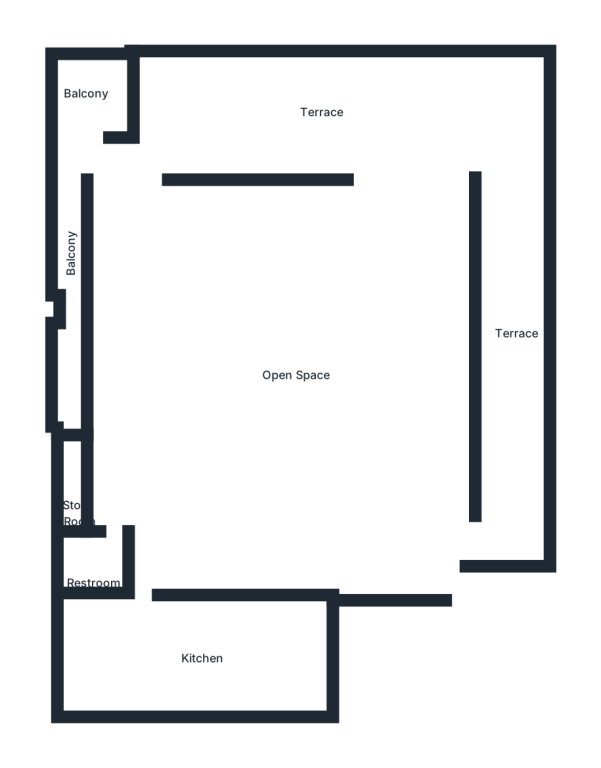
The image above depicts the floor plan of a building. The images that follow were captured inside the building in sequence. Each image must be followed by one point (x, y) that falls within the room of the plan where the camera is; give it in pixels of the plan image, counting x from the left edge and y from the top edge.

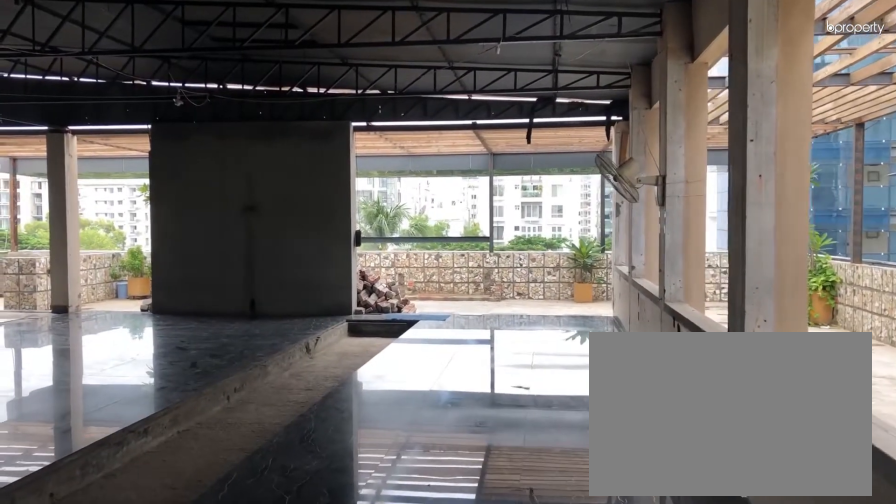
(391, 436)
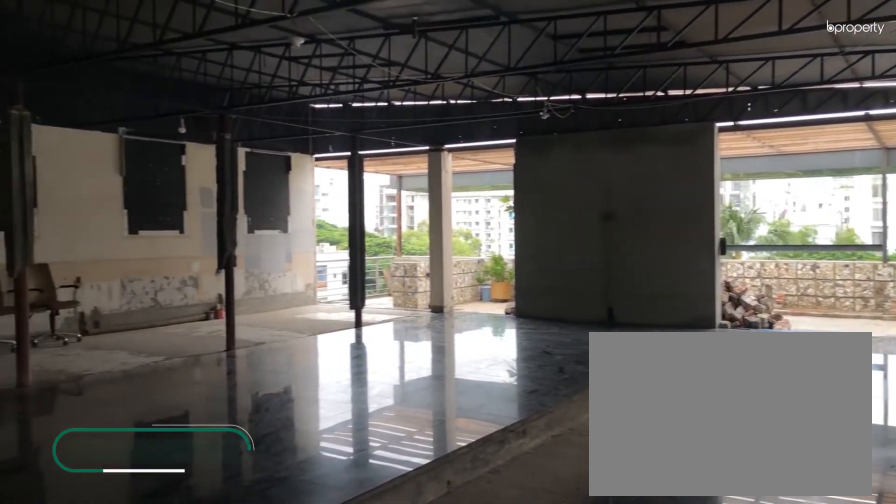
(391, 436)
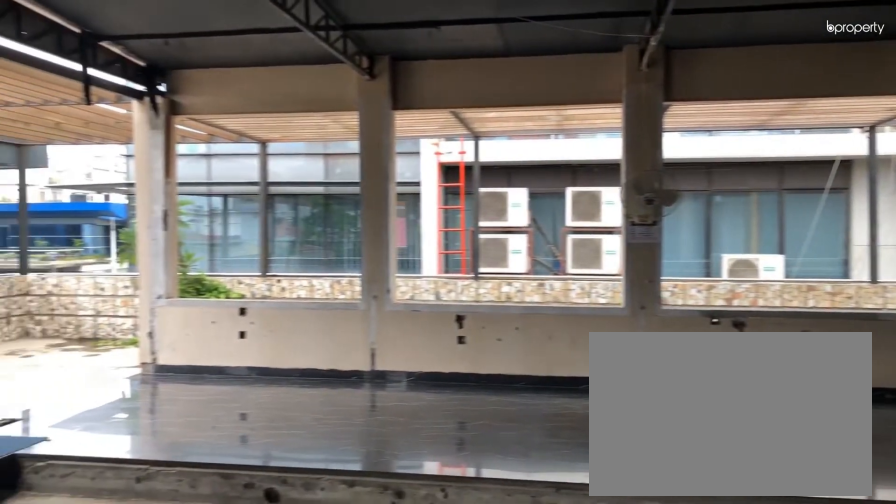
(213, 270)
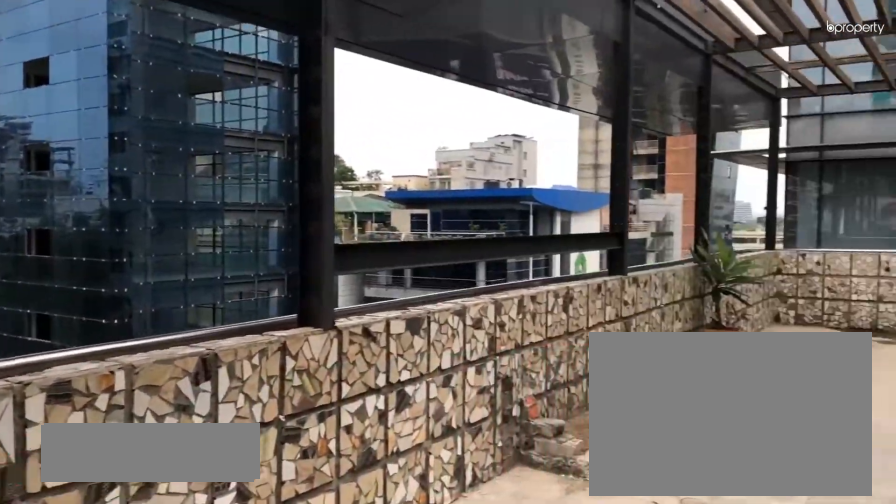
(234, 122)
